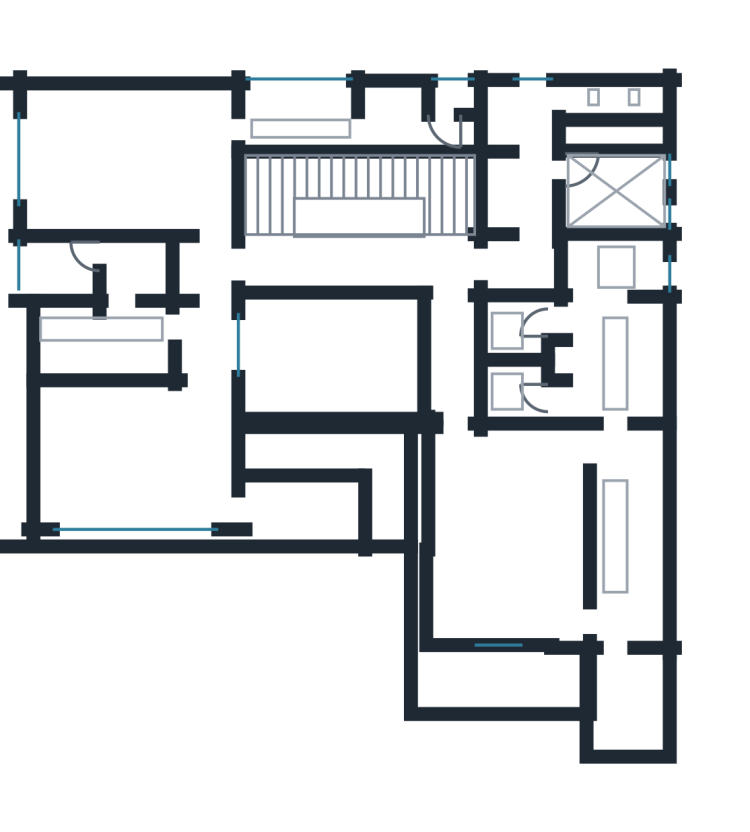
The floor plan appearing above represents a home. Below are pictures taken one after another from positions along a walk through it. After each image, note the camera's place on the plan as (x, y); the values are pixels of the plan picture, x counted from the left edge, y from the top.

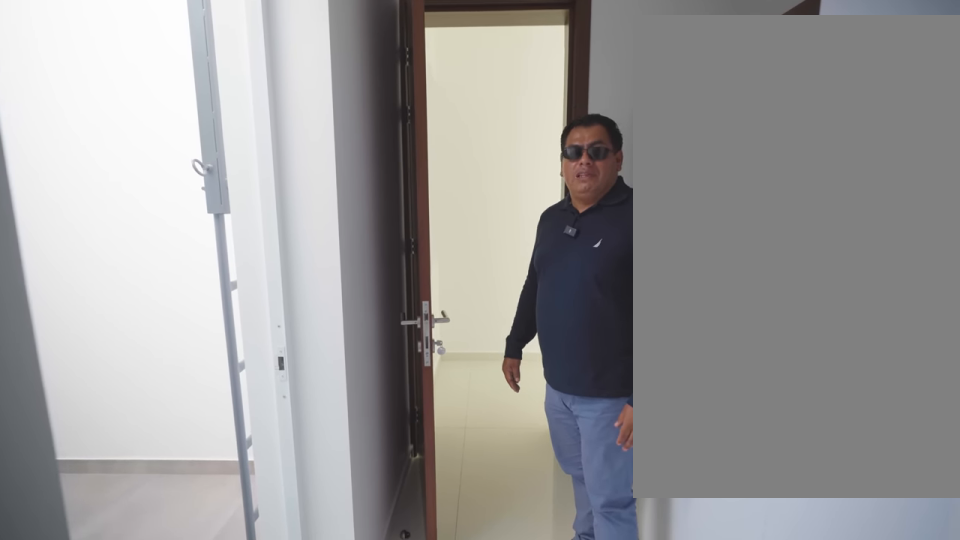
(530, 149)
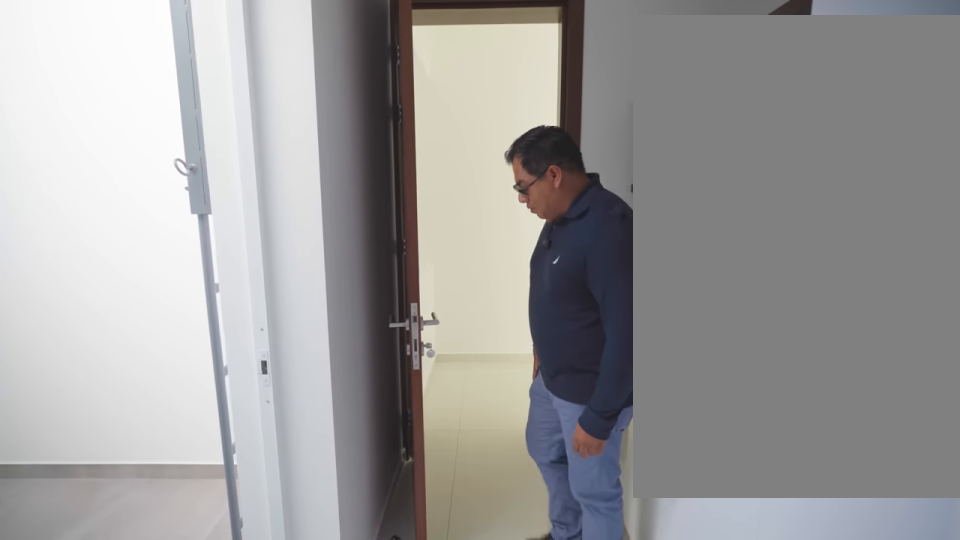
(532, 163)
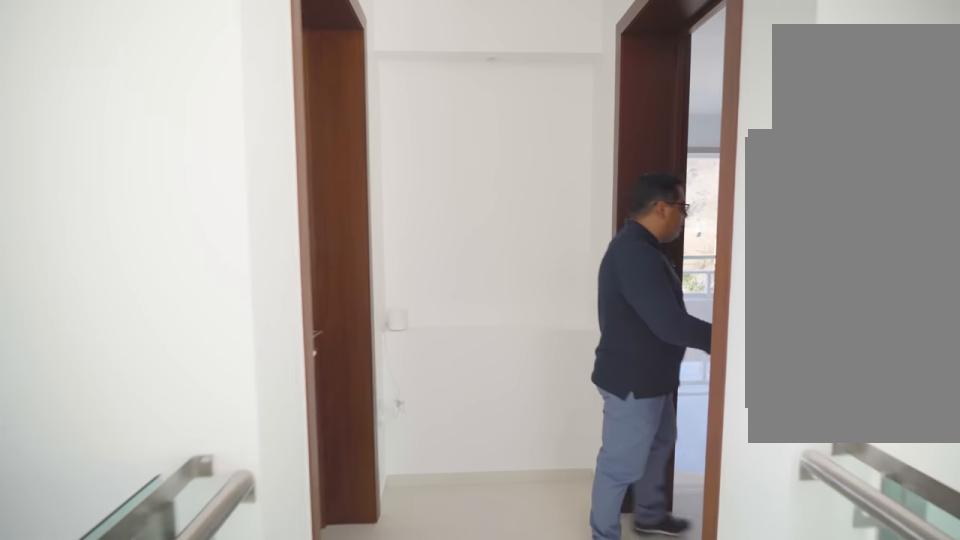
(211, 252)
